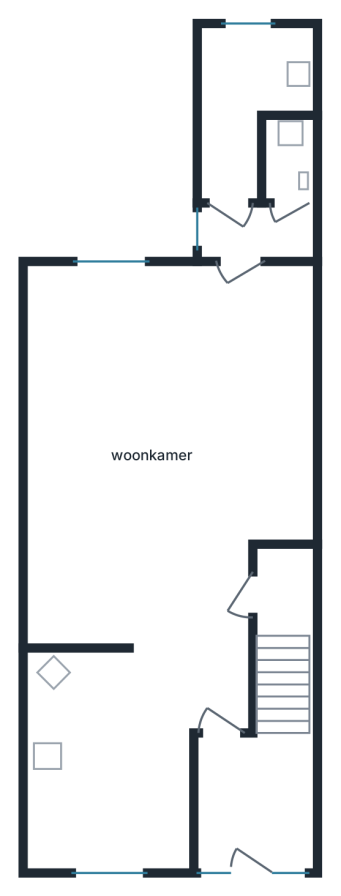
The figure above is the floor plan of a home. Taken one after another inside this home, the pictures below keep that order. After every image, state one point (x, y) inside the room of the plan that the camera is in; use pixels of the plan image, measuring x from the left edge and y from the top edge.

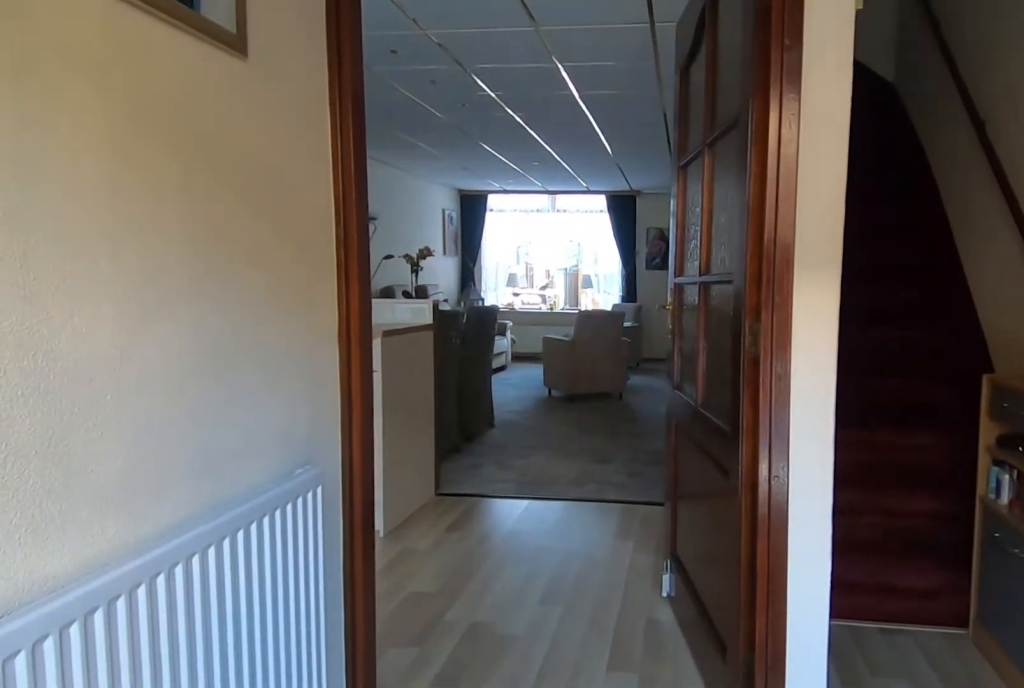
(251, 800)
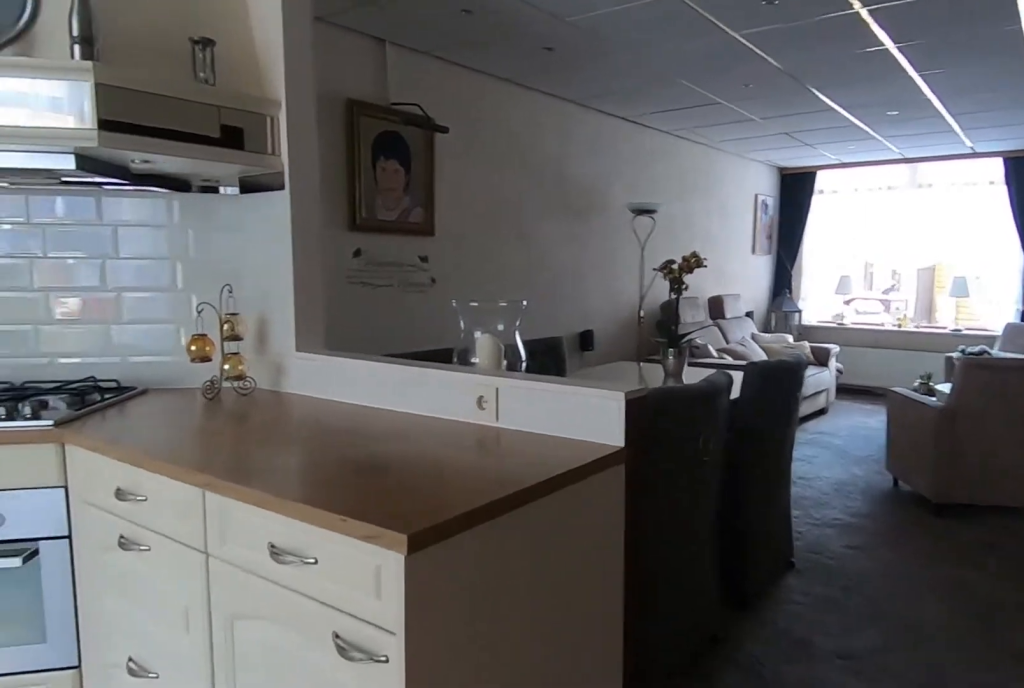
(145, 508)
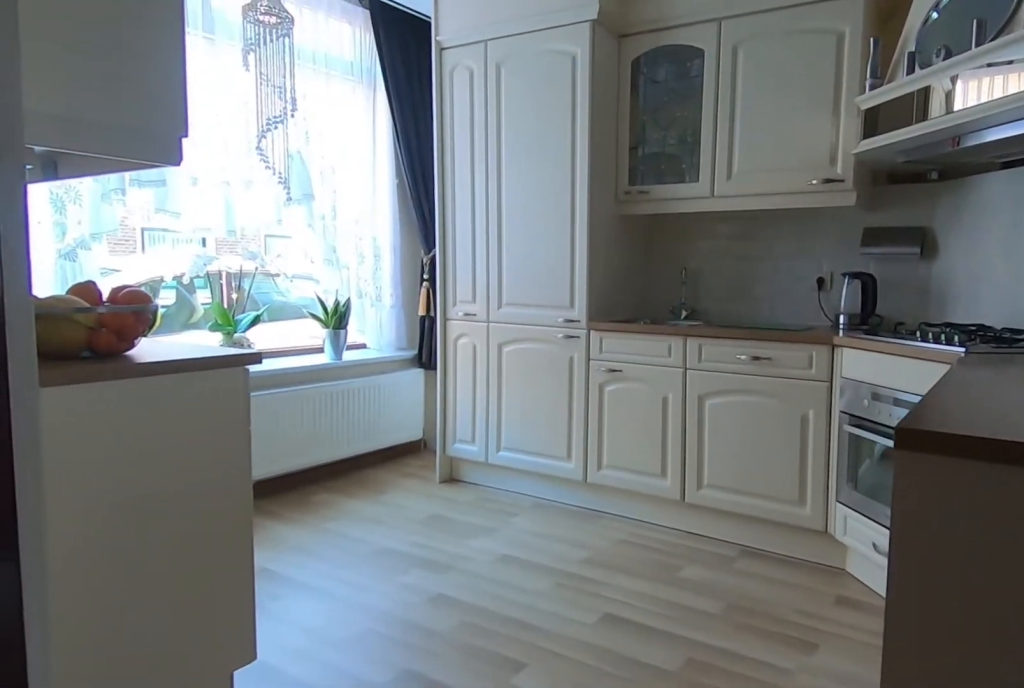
(104, 764)
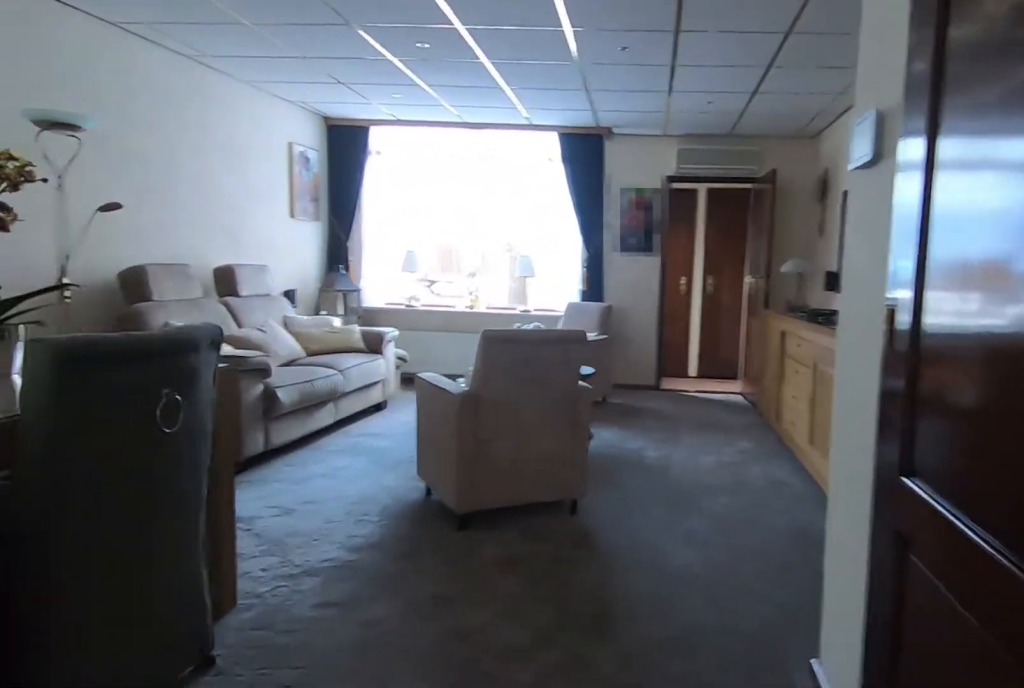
(143, 508)
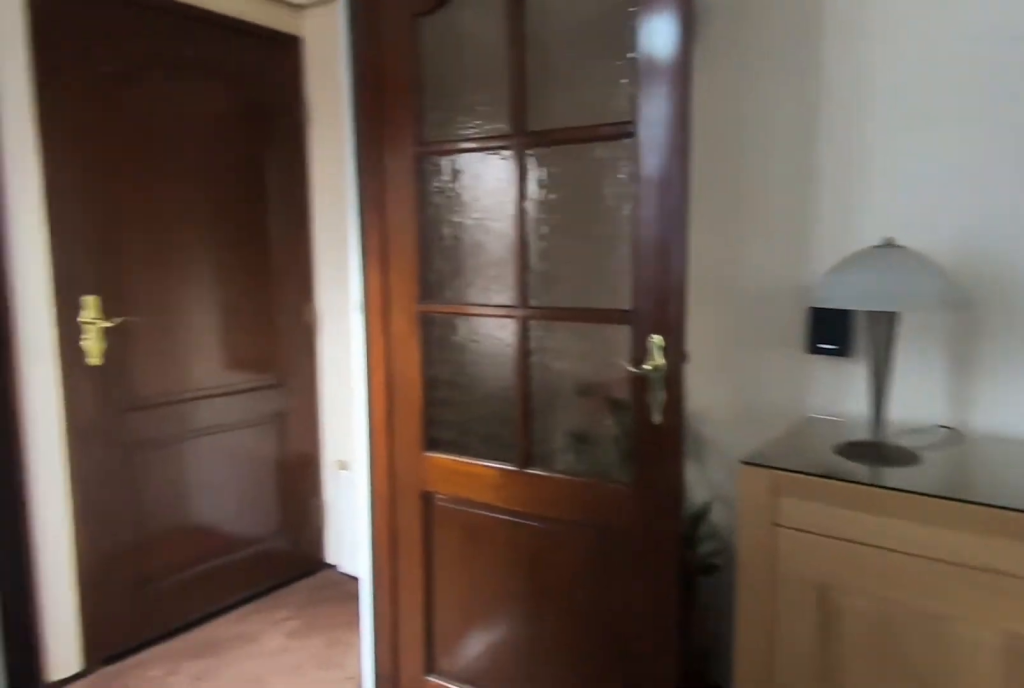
(143, 508)
